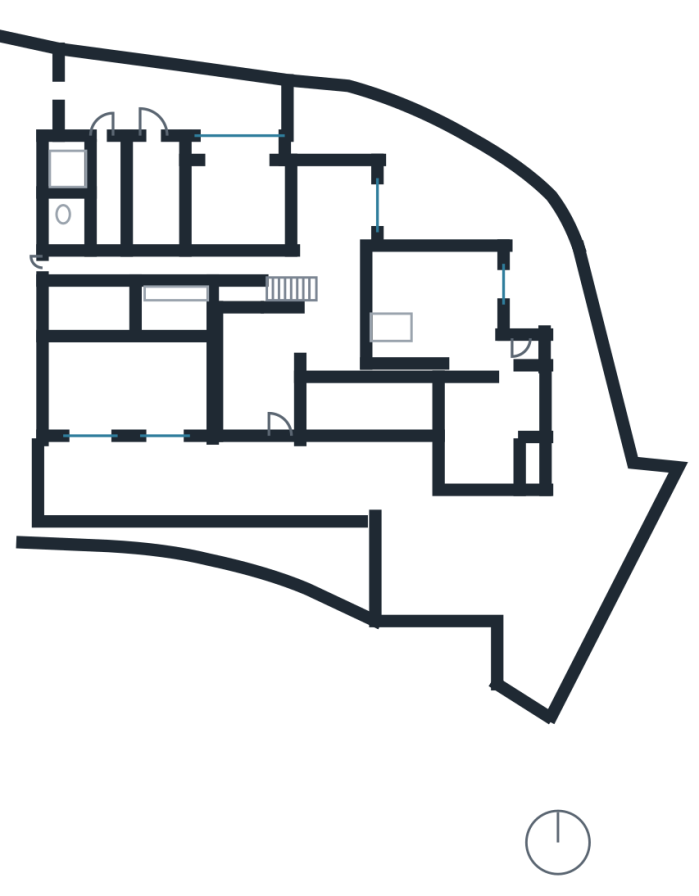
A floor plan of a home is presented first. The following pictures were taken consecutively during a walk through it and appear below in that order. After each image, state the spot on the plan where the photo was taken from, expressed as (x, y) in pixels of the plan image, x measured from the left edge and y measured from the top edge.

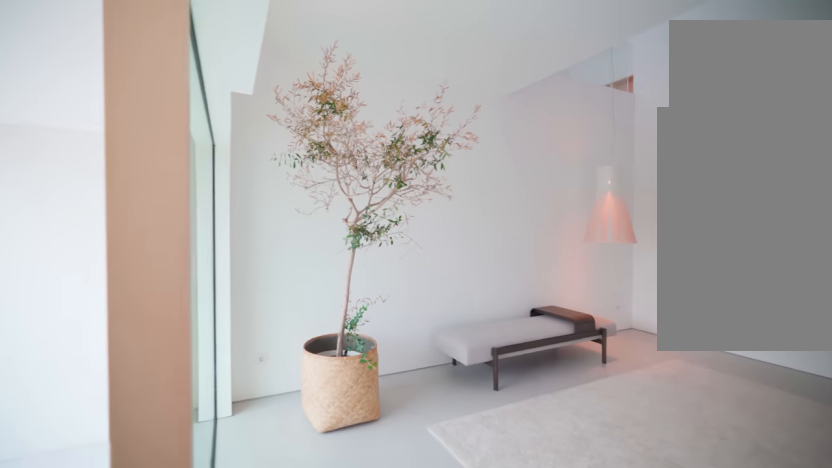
(279, 421)
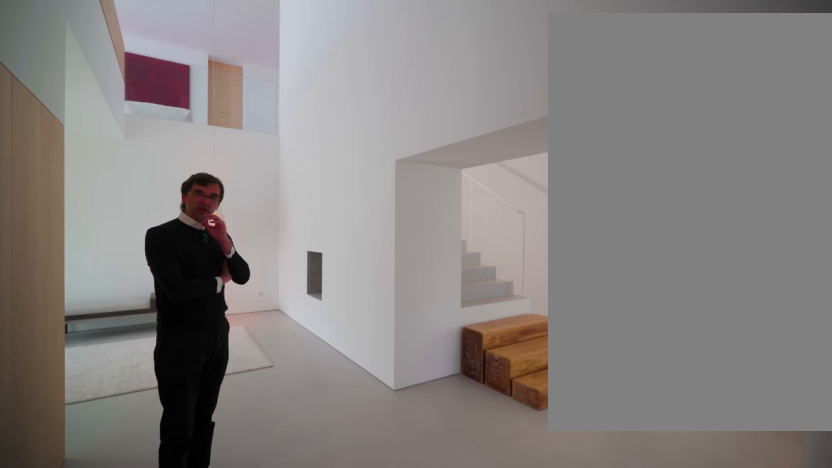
(349, 332)
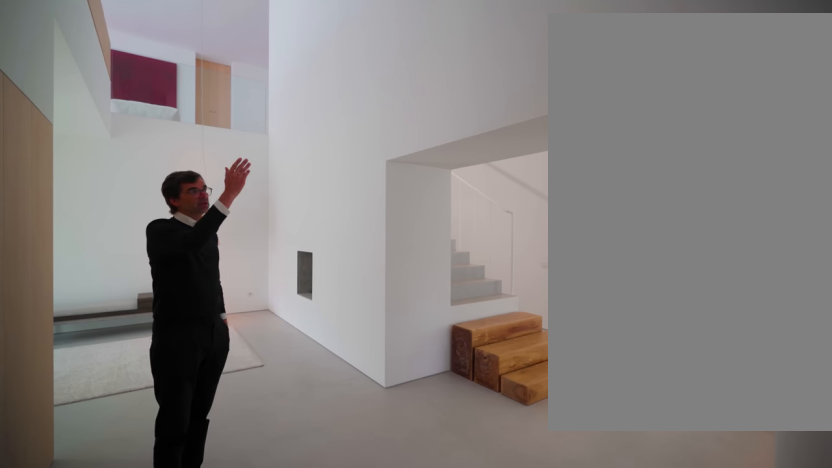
(349, 332)
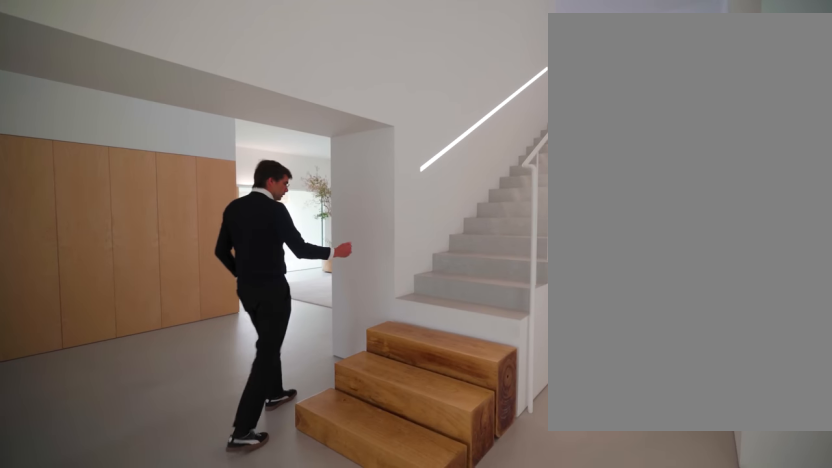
(357, 268)
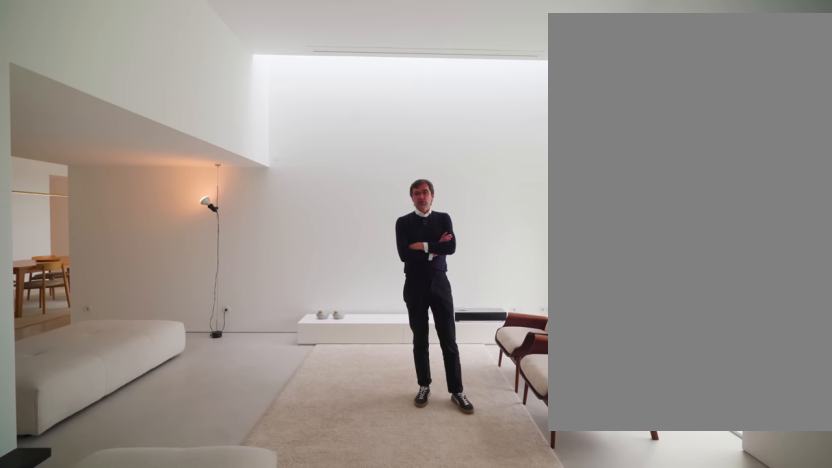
(461, 318)
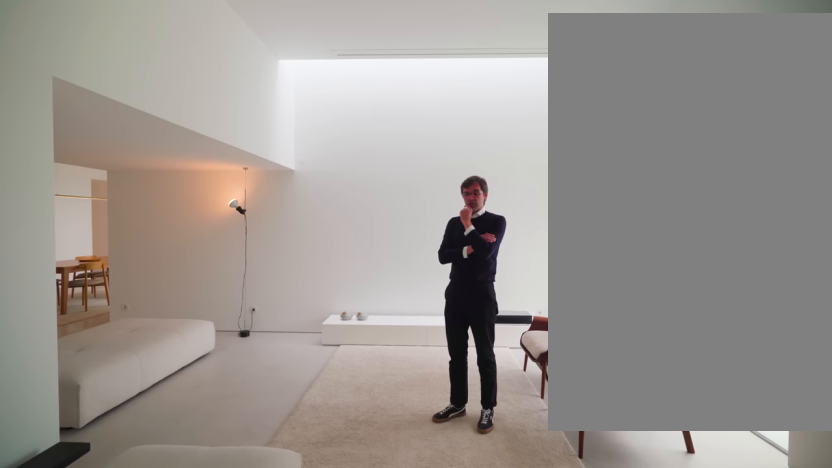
(462, 317)
